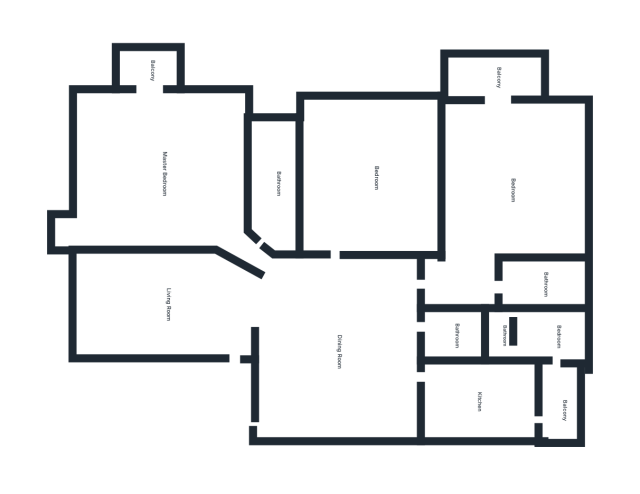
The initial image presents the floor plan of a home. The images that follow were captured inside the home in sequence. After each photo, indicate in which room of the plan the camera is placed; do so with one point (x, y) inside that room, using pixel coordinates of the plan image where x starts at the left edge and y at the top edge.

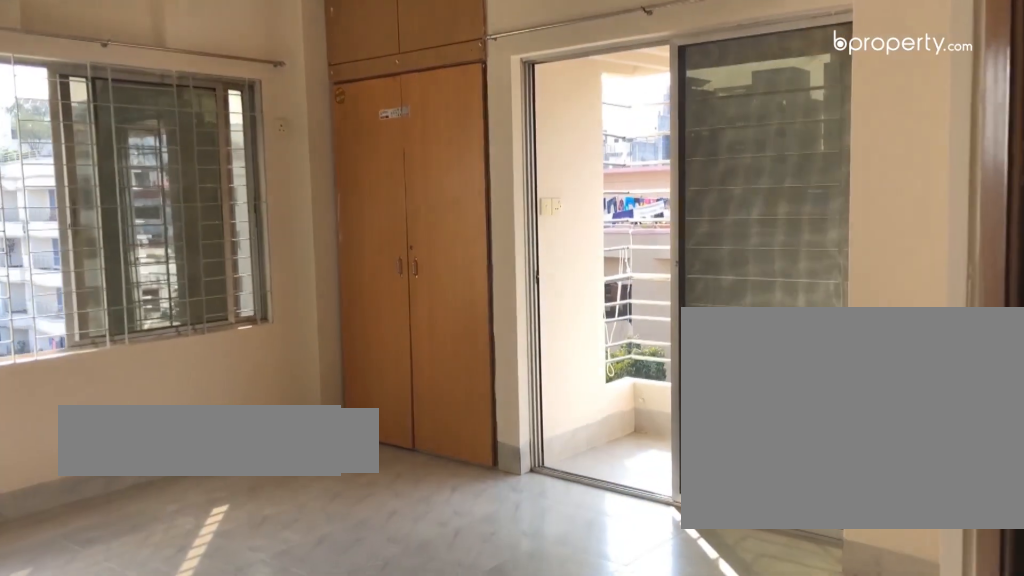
(155, 168)
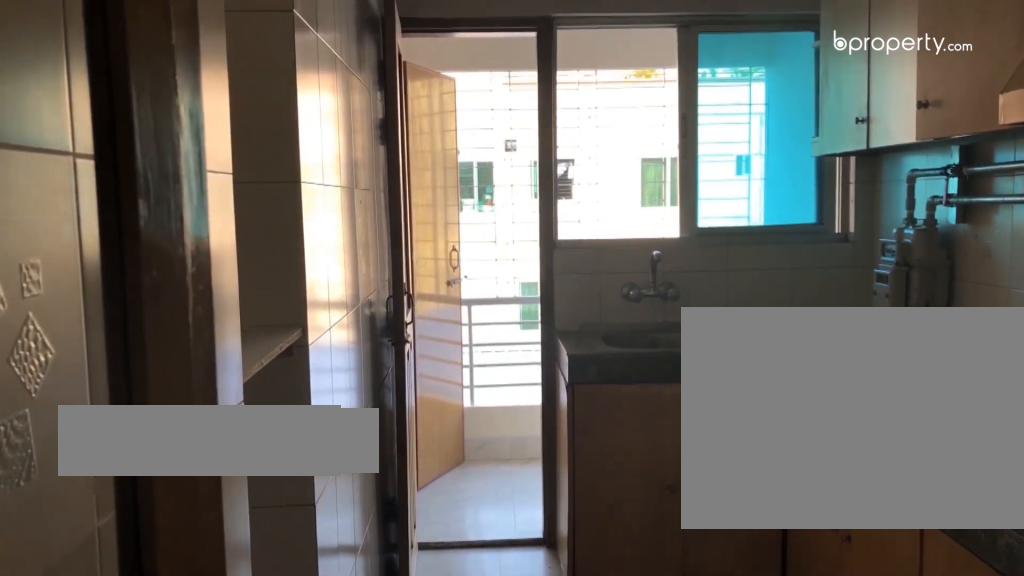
(477, 395)
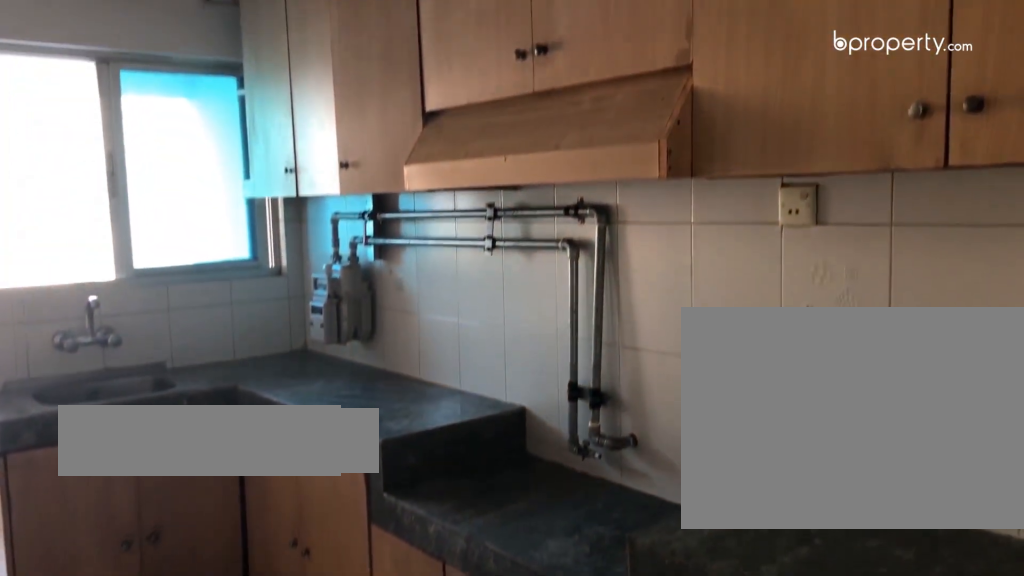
(477, 395)
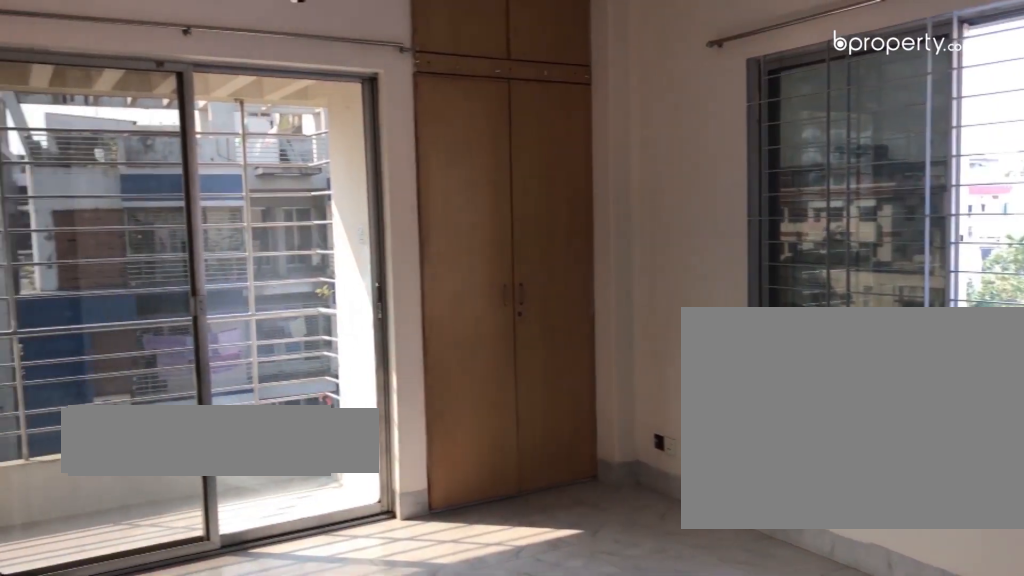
(526, 196)
